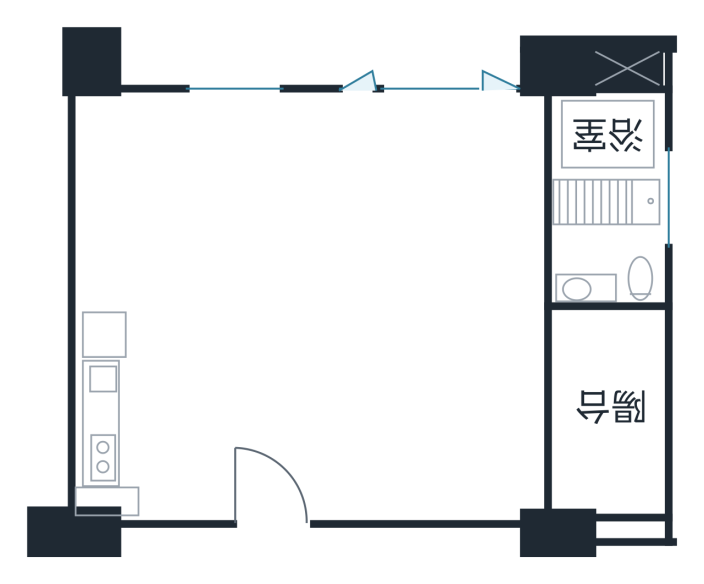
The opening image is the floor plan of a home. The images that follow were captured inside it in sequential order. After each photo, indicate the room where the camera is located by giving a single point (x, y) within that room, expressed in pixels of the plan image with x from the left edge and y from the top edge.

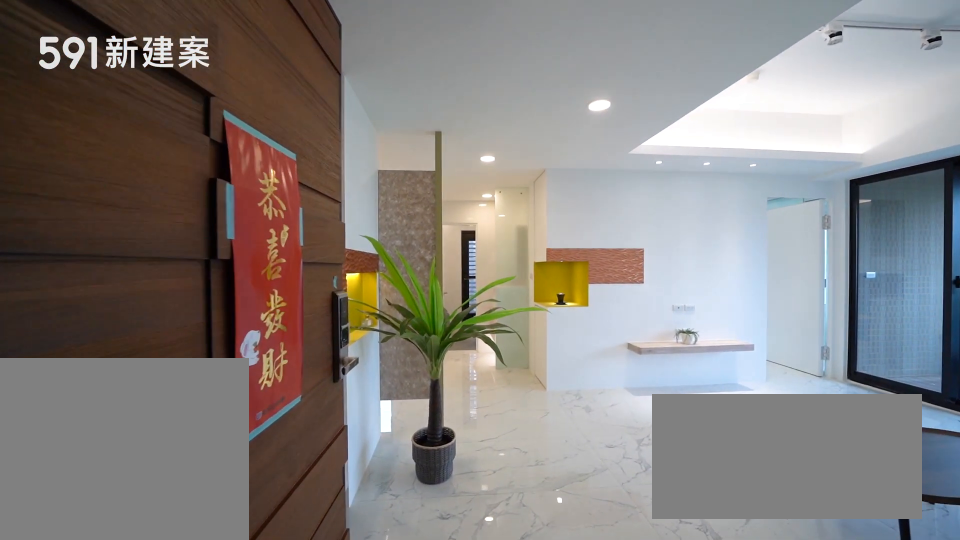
(268, 472)
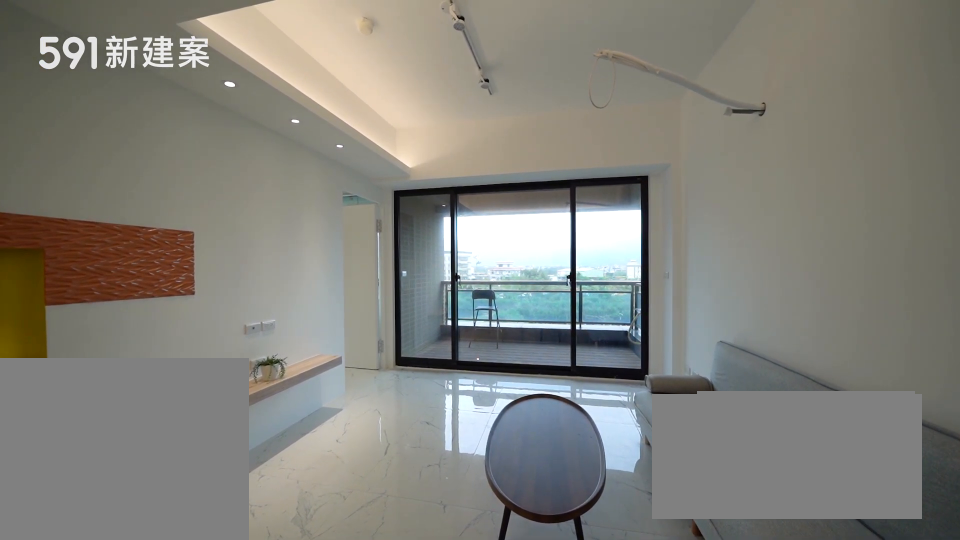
(388, 406)
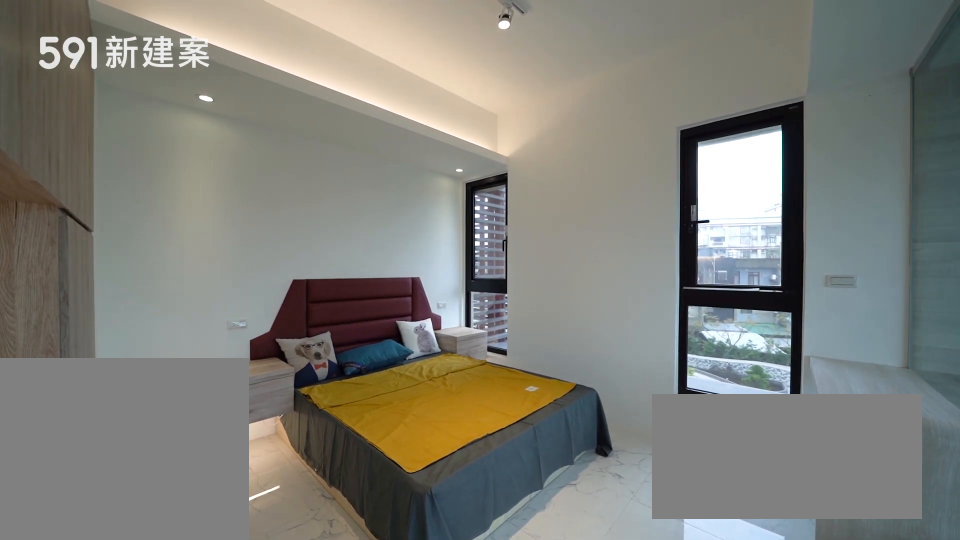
(435, 196)
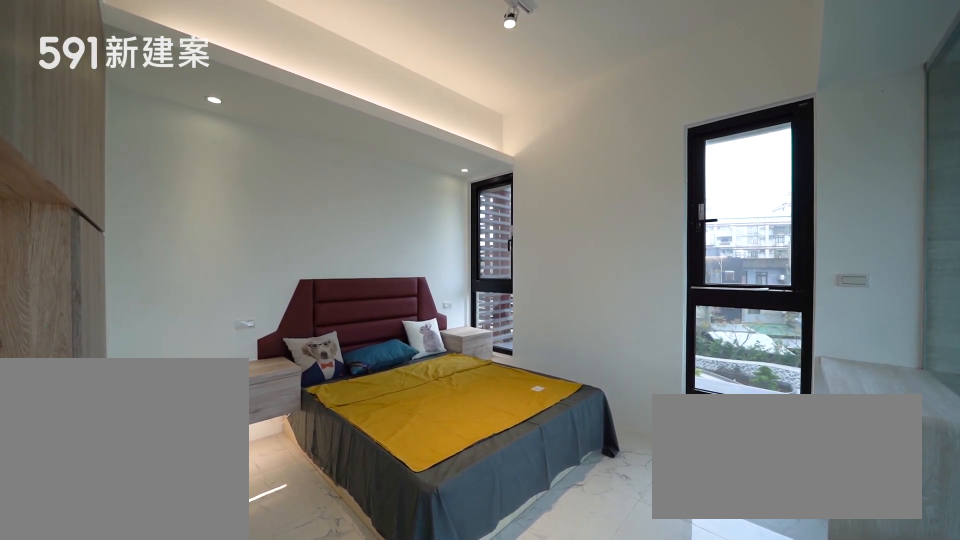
(435, 196)
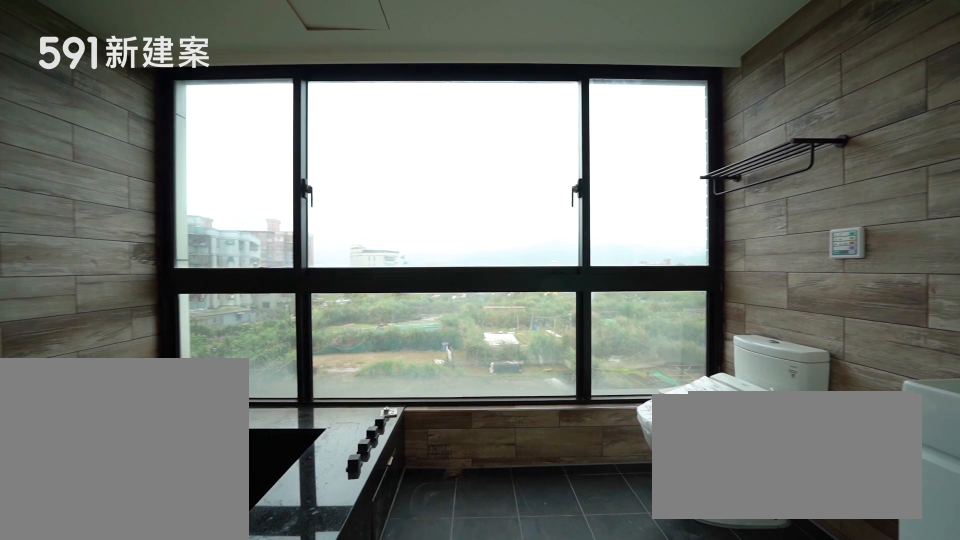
(607, 202)
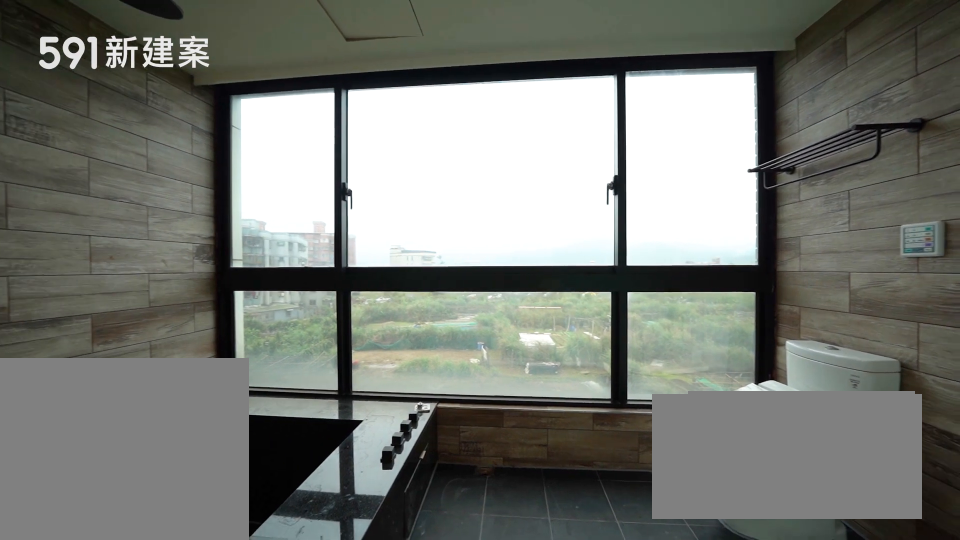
(607, 202)
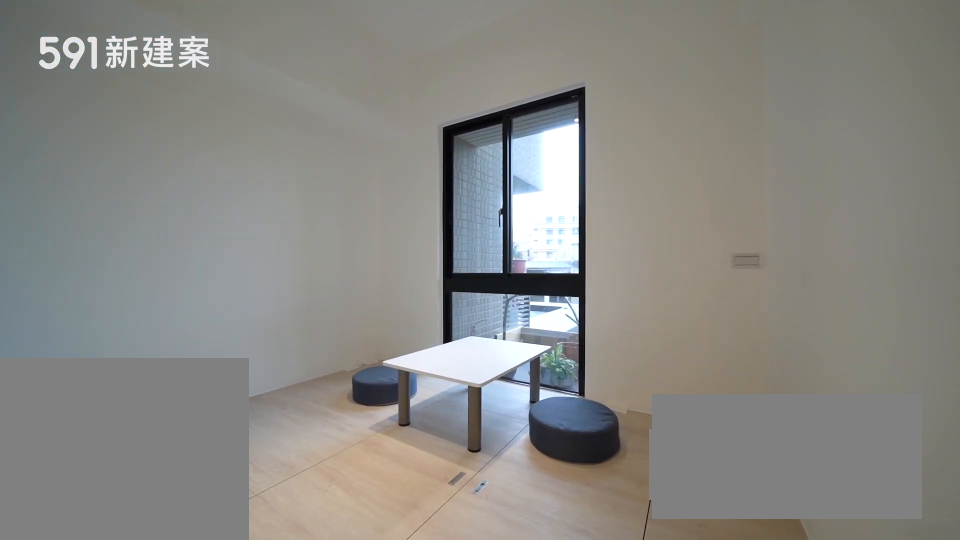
(152, 173)
